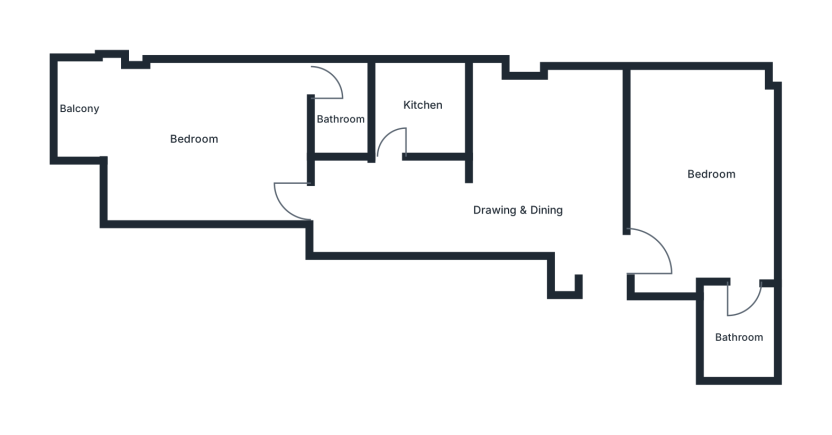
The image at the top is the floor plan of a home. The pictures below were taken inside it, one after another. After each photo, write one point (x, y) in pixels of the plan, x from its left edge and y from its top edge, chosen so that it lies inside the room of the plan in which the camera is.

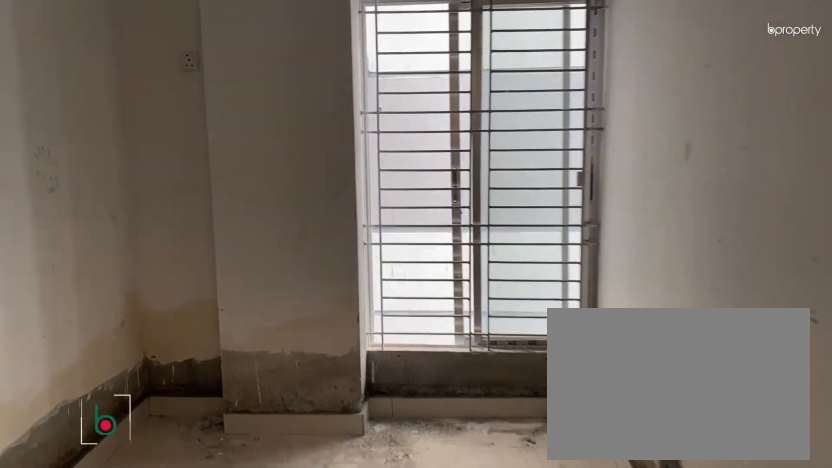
(533, 117)
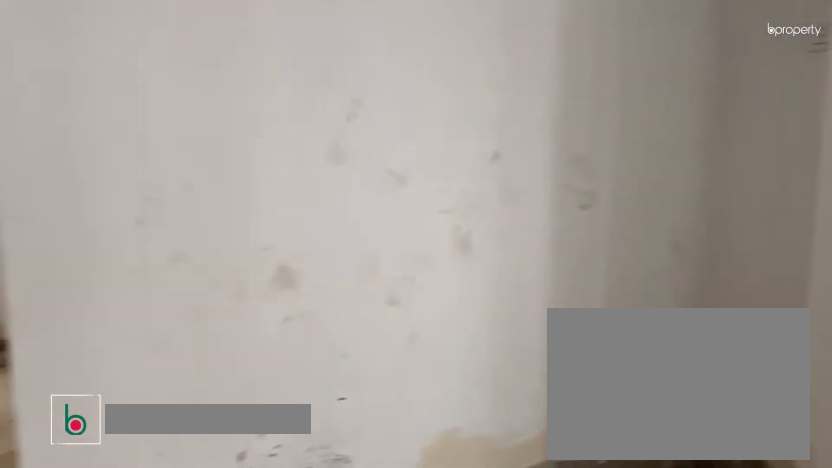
(533, 117)
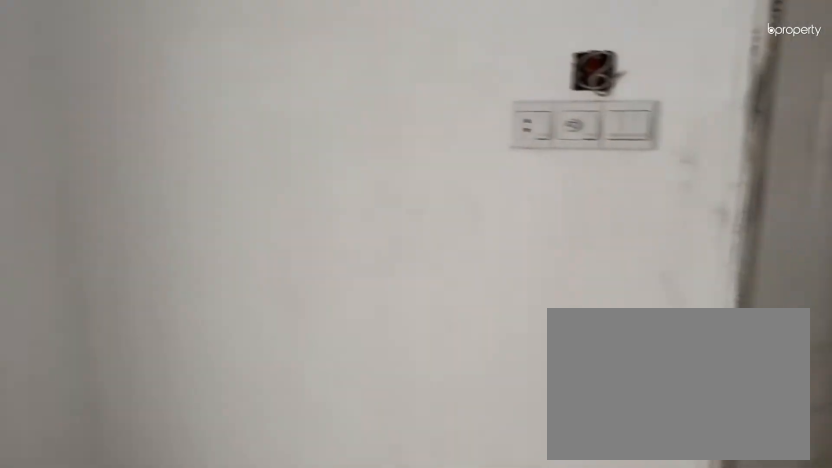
(378, 193)
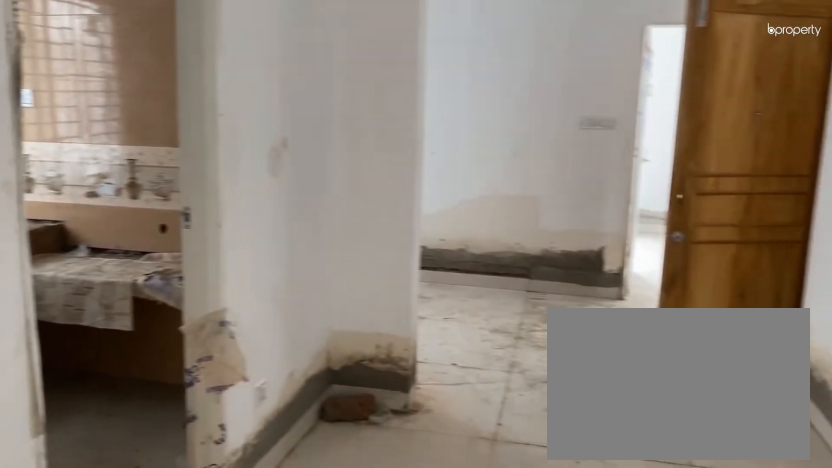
(429, 207)
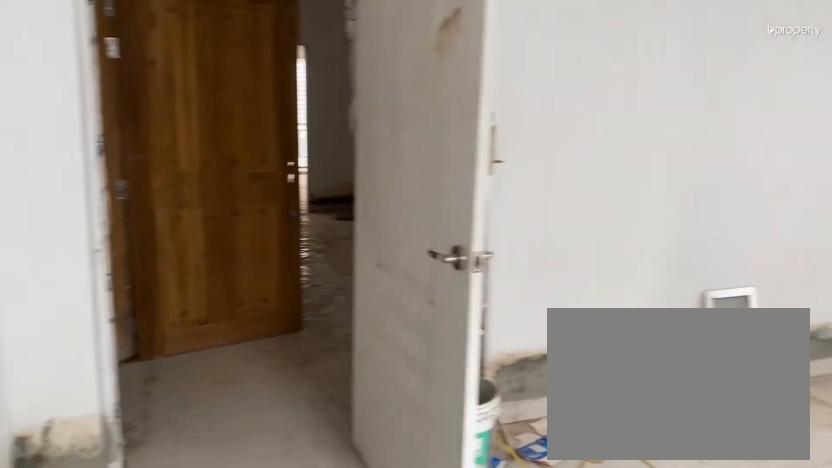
(701, 182)
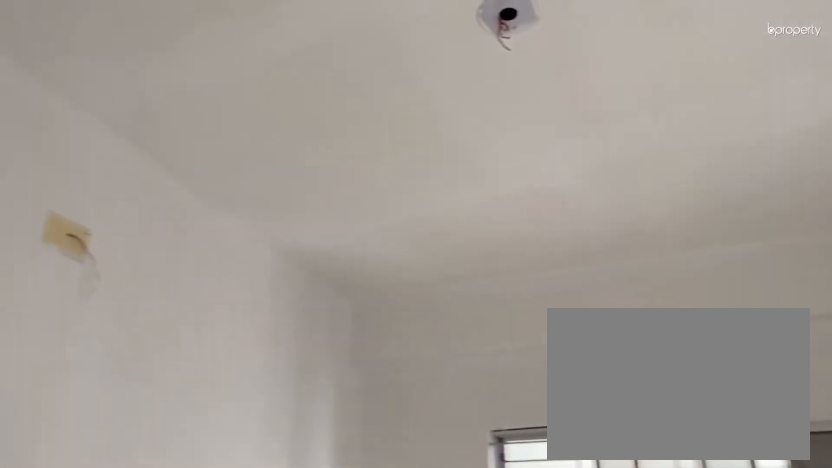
(701, 182)
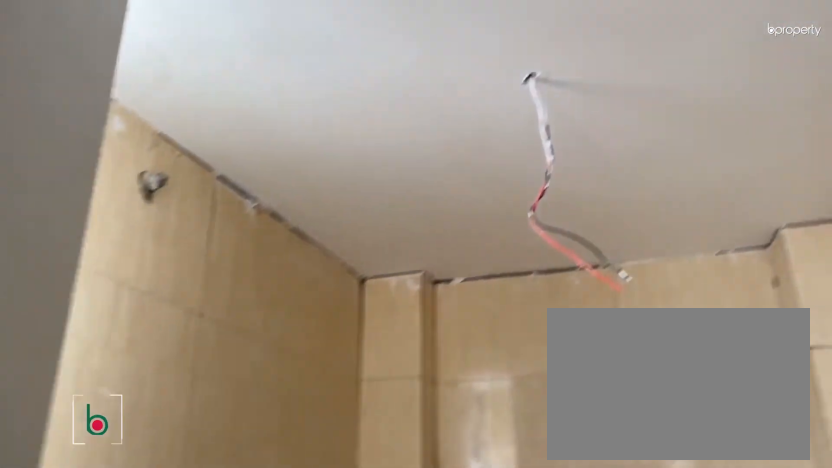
(736, 331)
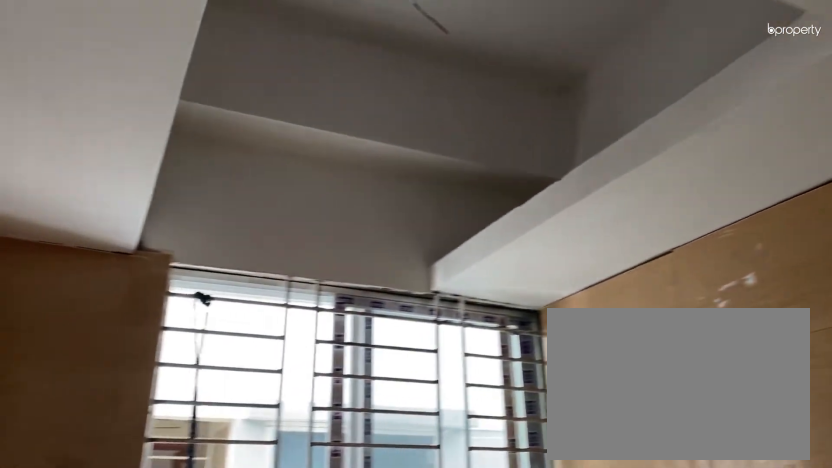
(422, 108)
